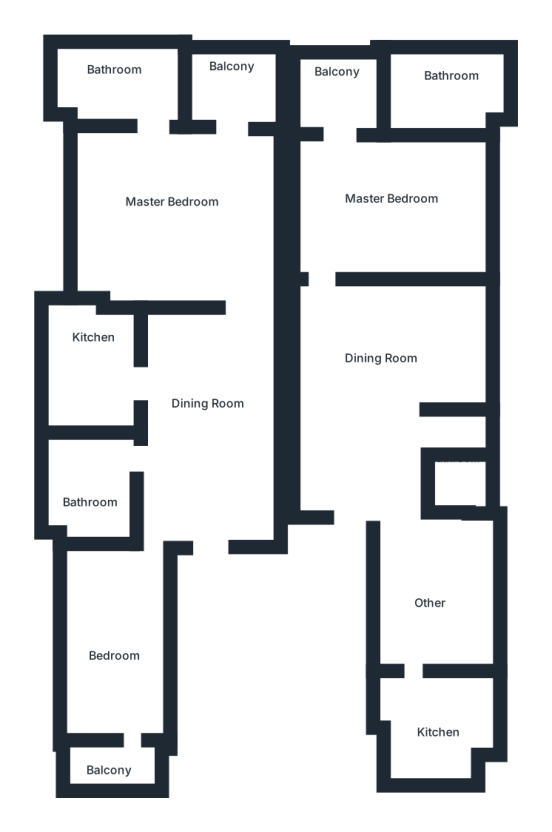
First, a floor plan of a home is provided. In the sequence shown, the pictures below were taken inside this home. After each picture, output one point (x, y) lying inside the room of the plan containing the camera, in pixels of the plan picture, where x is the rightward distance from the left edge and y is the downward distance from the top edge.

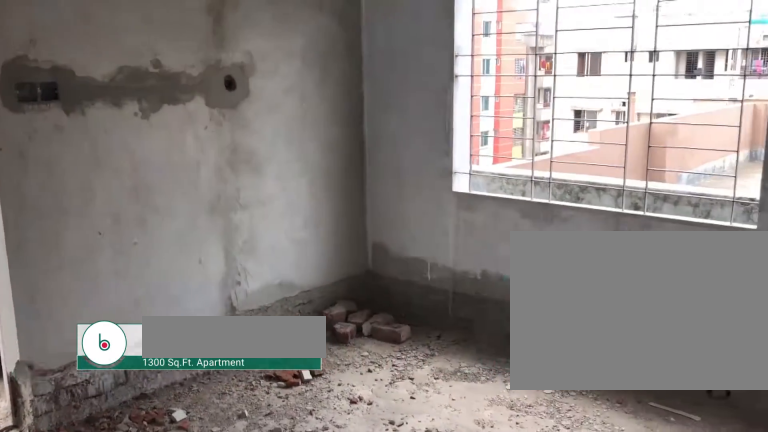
(370, 202)
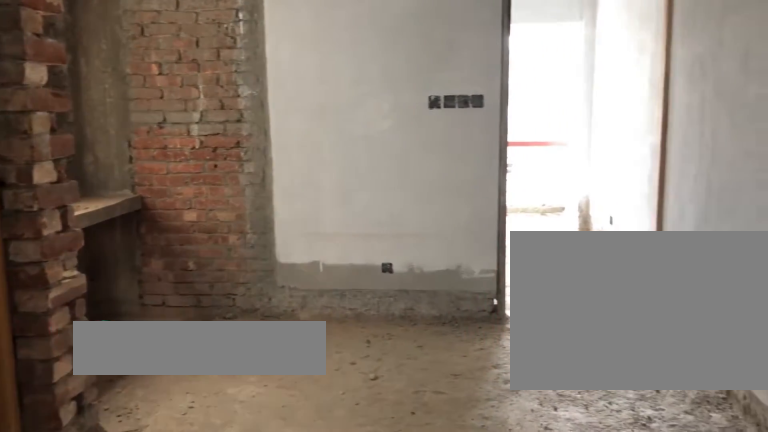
(220, 451)
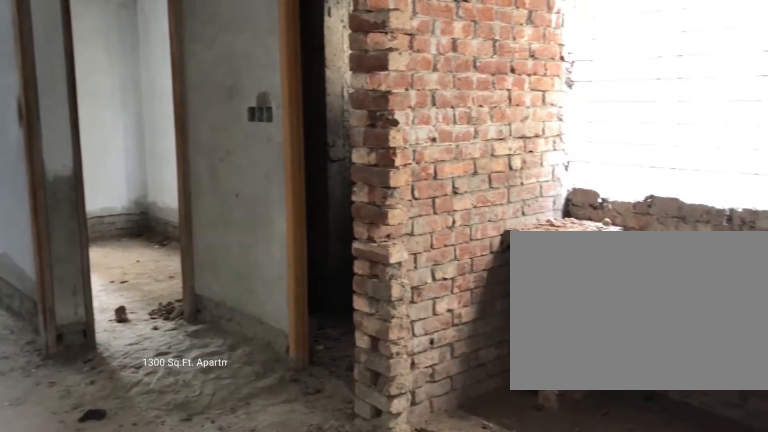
(190, 392)
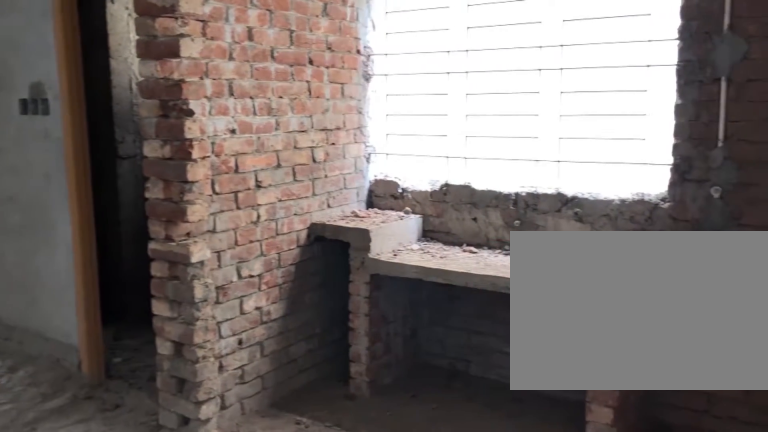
(190, 392)
